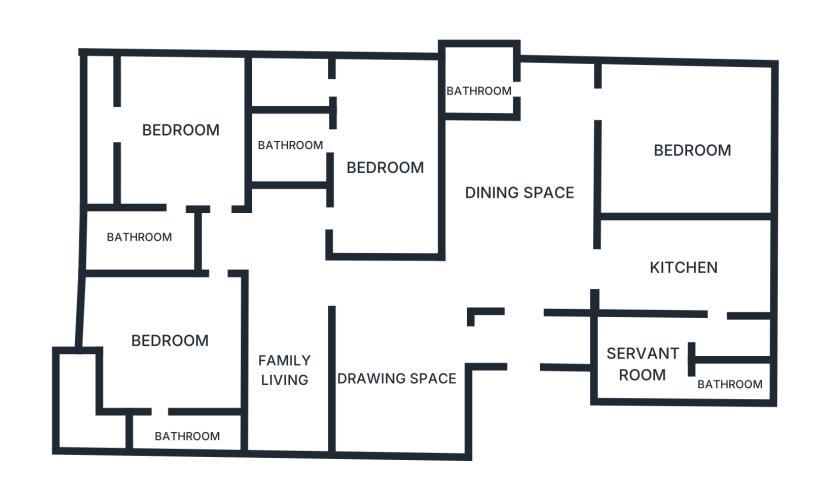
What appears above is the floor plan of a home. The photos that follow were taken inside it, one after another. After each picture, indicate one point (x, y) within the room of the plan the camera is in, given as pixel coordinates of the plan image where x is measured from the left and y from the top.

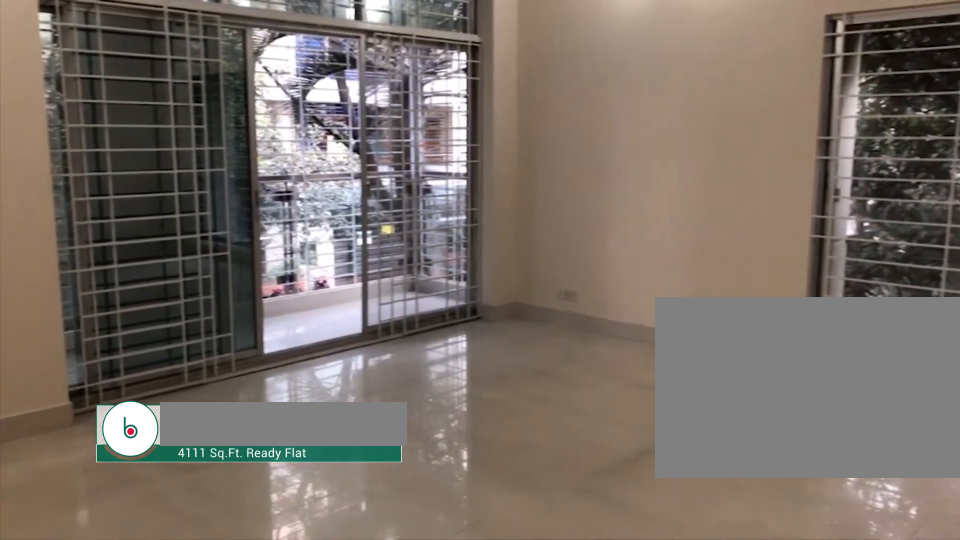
(208, 155)
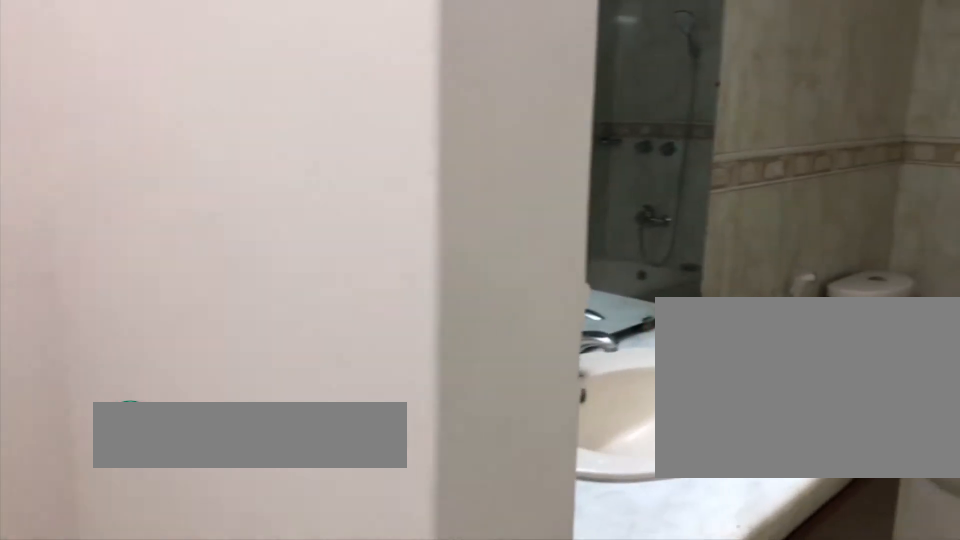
(133, 237)
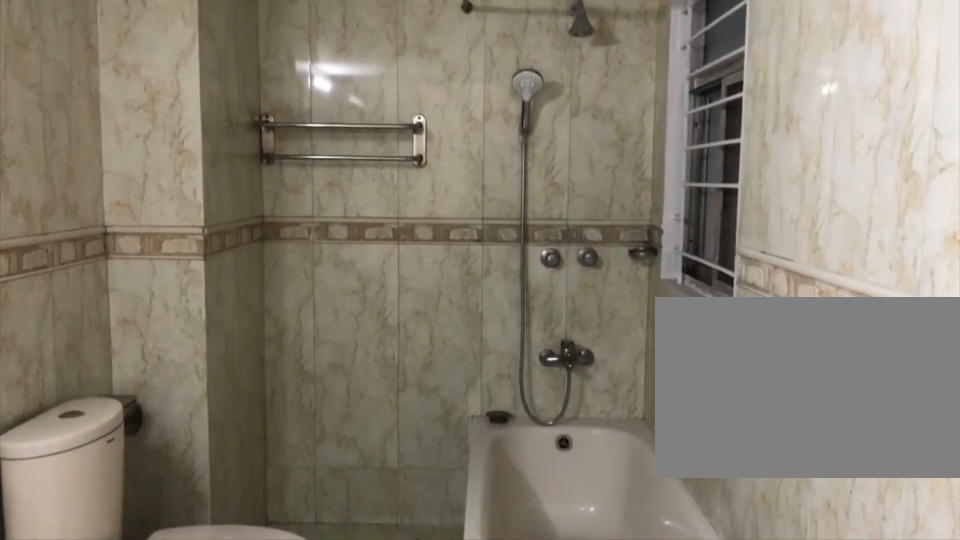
(133, 237)
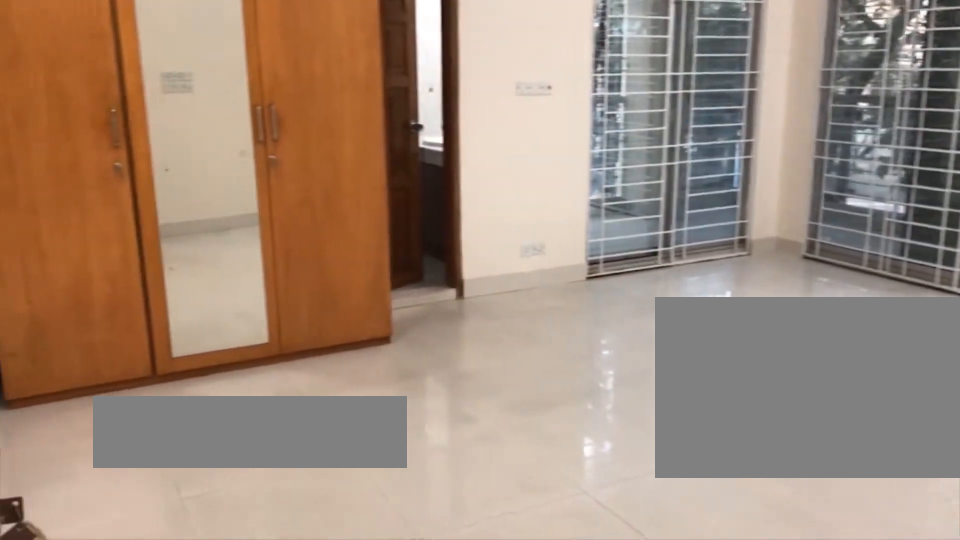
(185, 325)
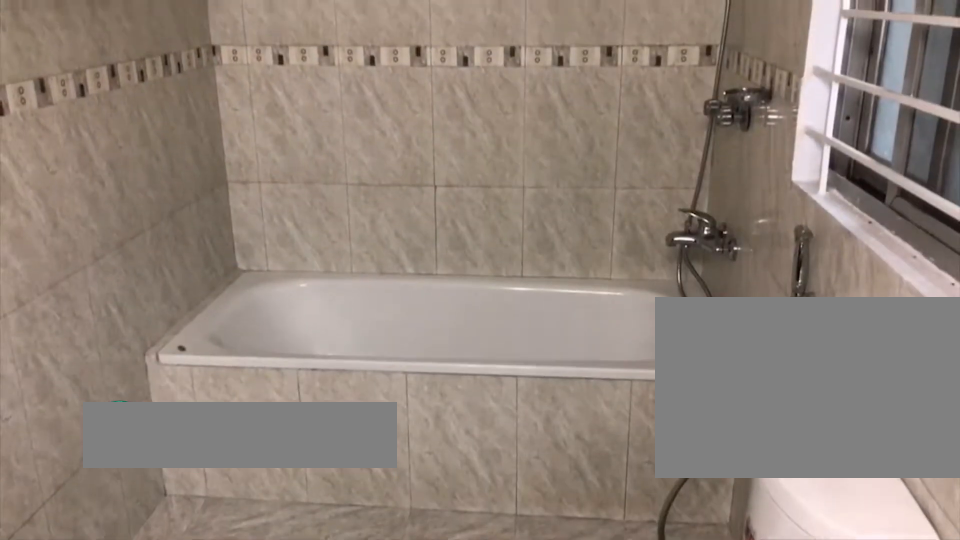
(160, 426)
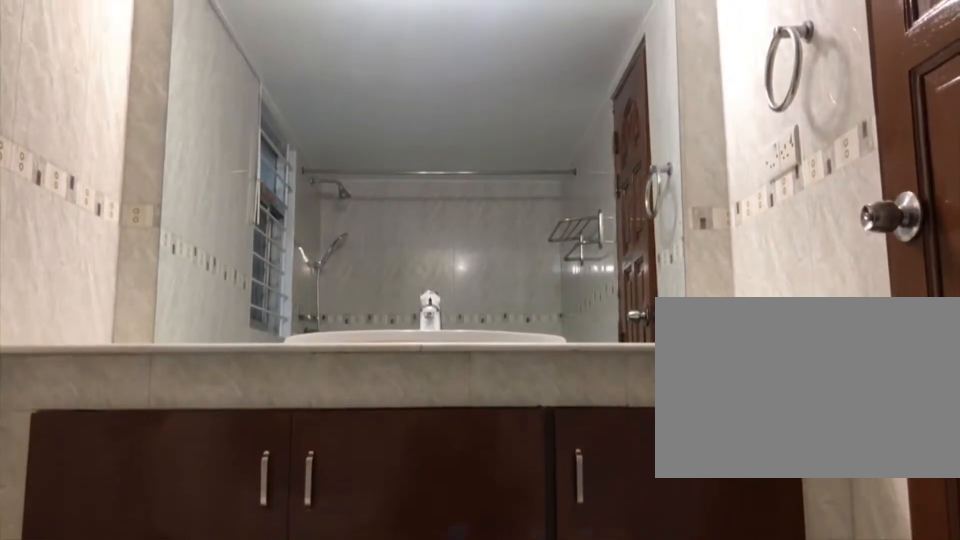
(161, 426)
